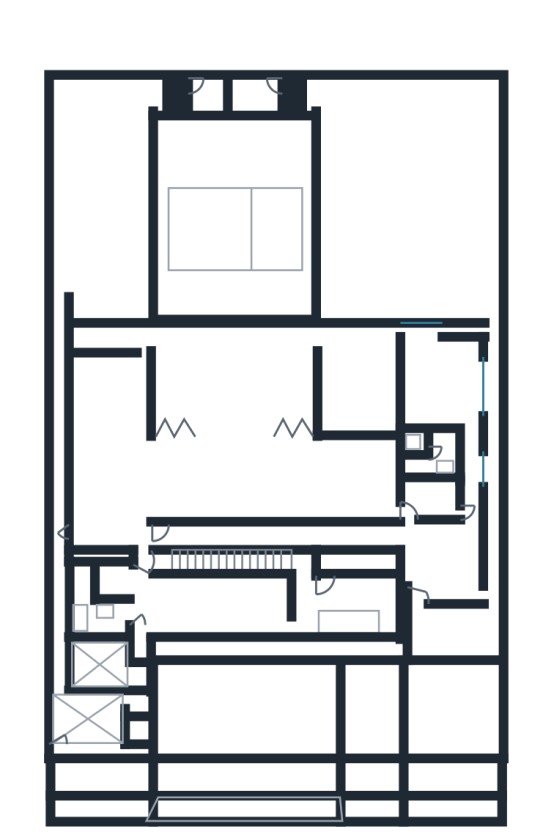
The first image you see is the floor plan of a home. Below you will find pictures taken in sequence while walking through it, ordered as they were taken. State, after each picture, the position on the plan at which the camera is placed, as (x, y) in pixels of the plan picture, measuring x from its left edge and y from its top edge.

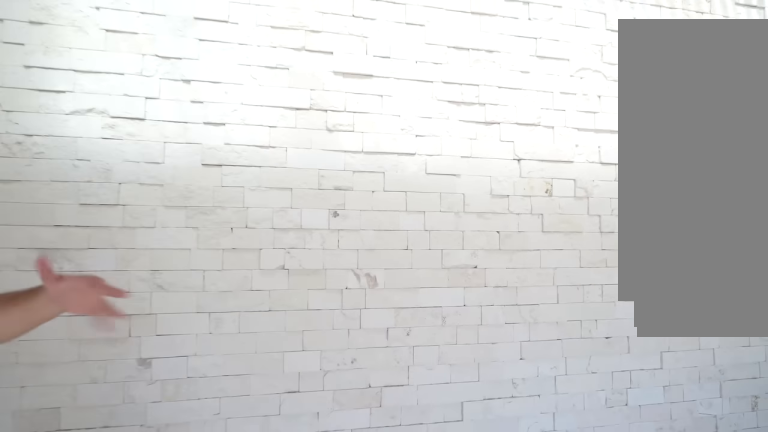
(192, 662)
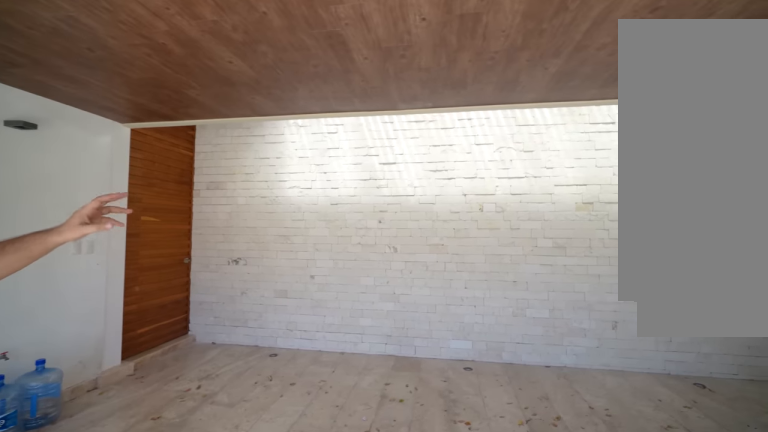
(204, 689)
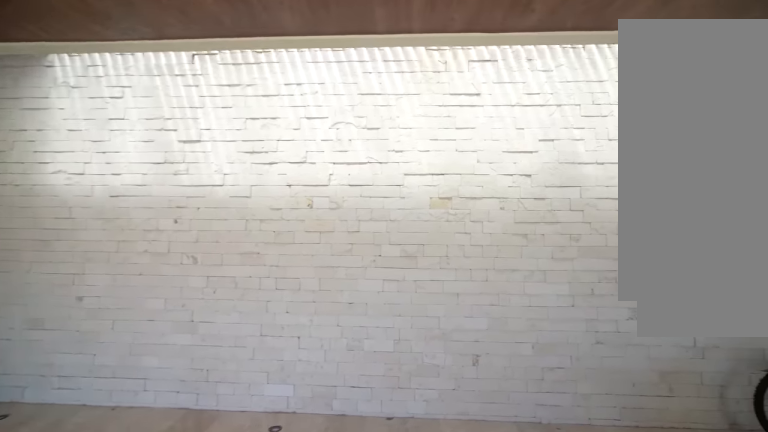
(217, 708)
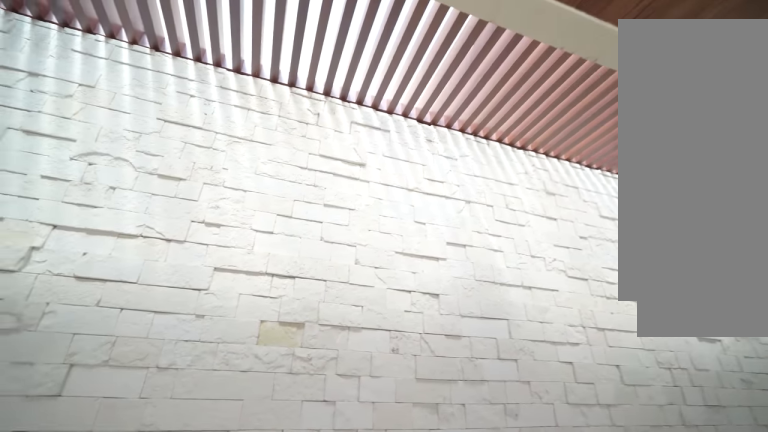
(208, 676)
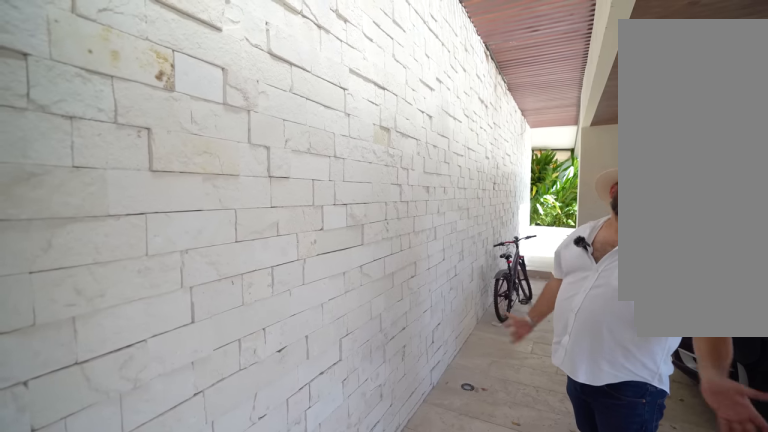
(202, 660)
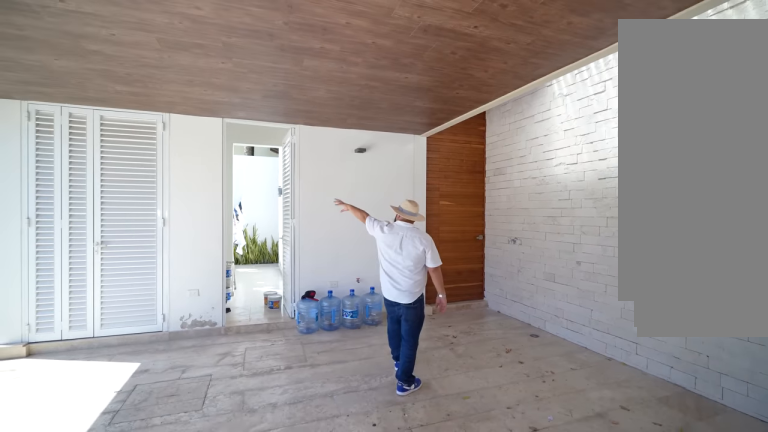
(226, 693)
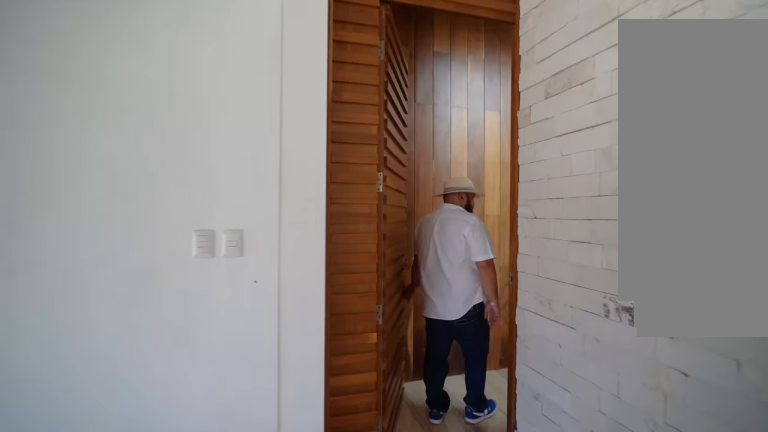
(198, 680)
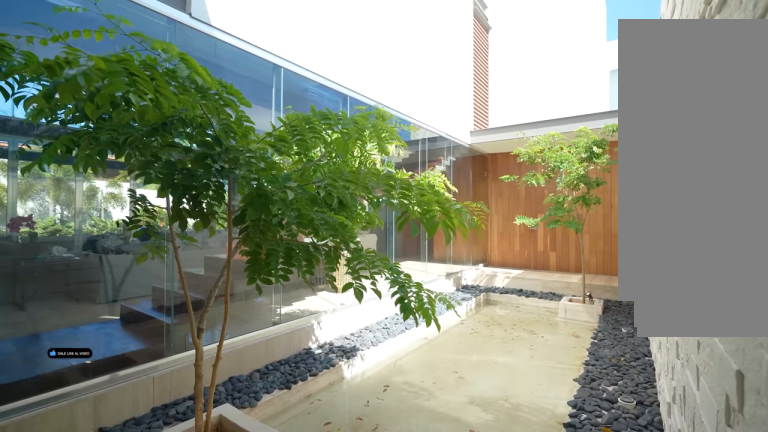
(160, 623)
